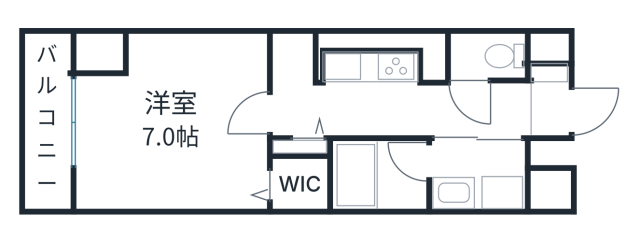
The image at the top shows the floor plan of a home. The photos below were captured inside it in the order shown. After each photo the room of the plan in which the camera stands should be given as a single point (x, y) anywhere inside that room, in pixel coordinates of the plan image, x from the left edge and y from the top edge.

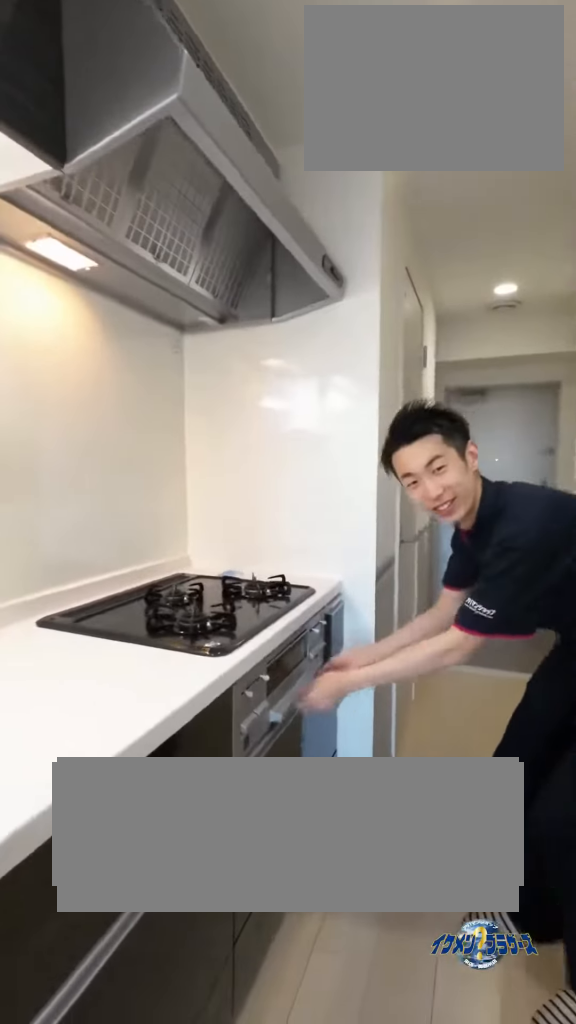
(374, 69)
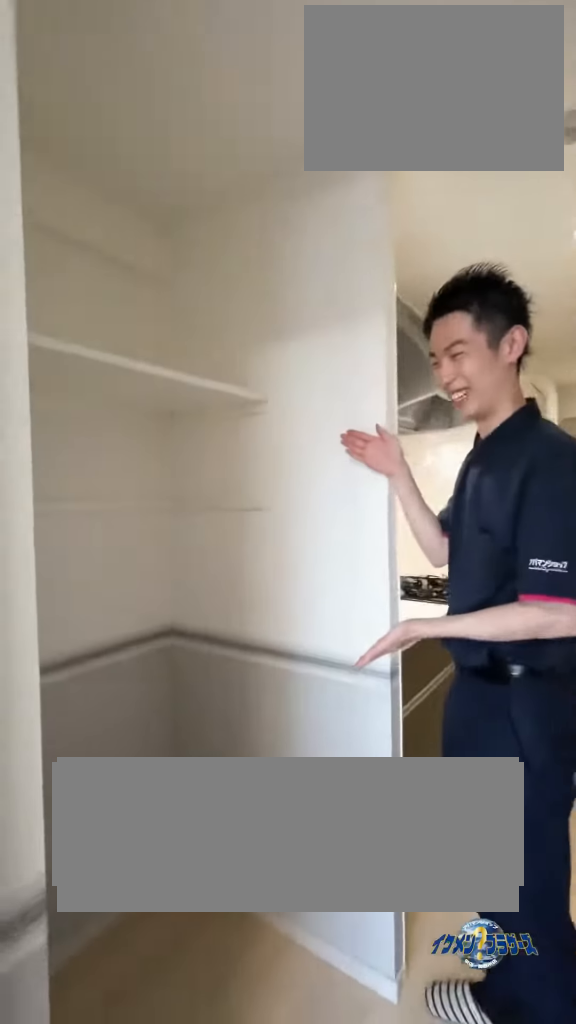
(296, 62)
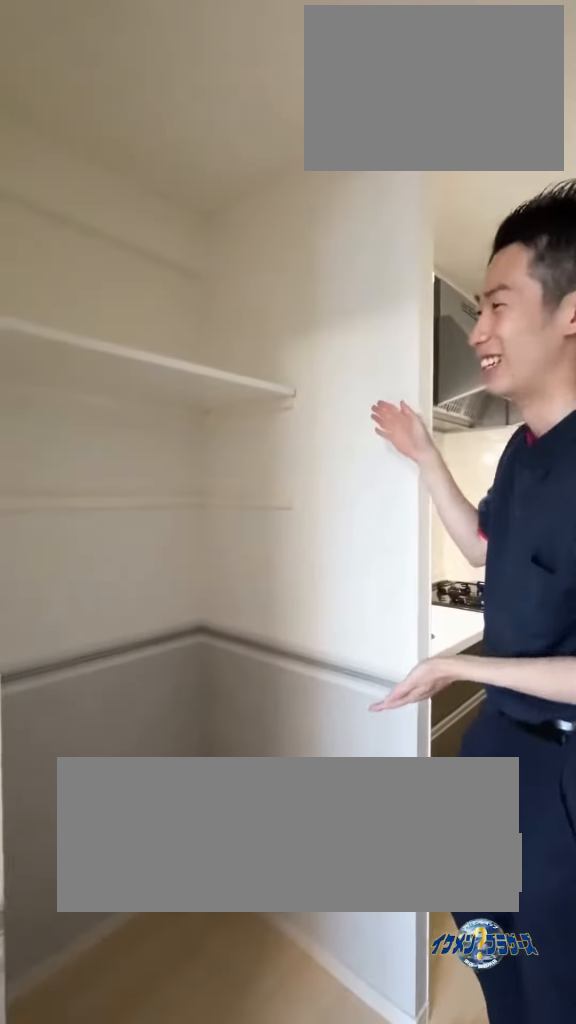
(296, 62)
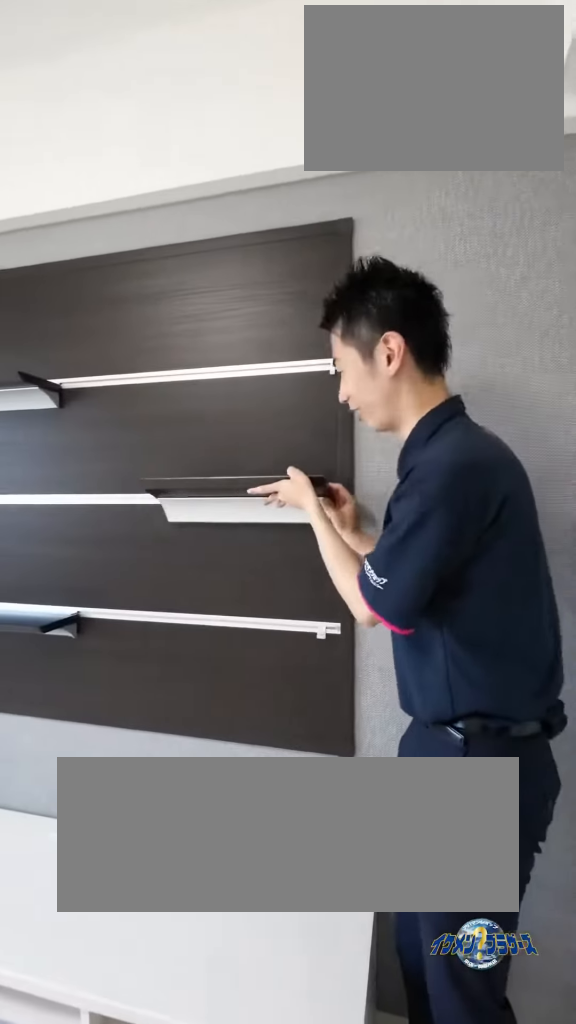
(196, 53)
